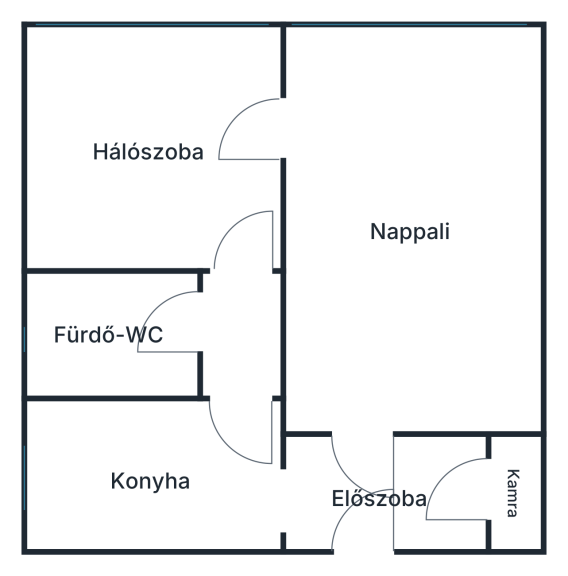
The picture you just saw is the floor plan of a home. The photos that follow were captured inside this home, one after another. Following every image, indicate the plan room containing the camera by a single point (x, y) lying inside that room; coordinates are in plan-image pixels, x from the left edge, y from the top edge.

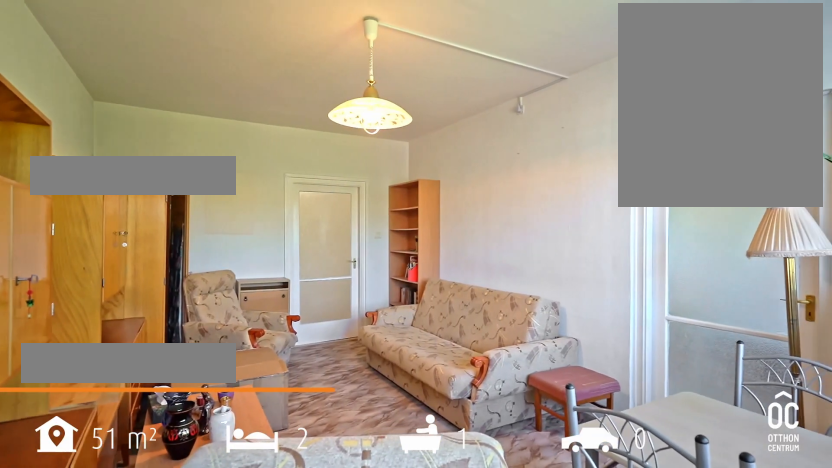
(407, 230)
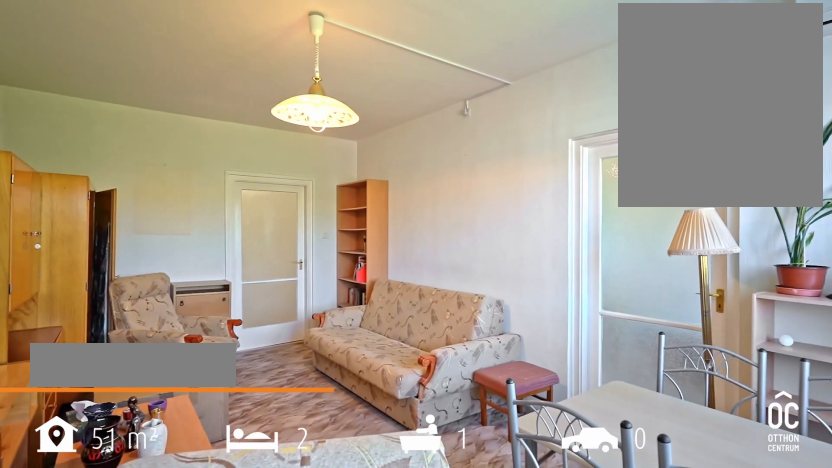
(407, 230)
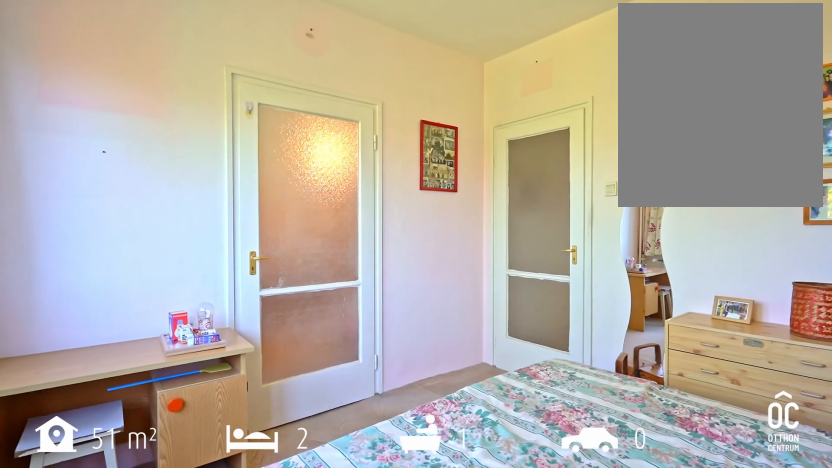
(155, 147)
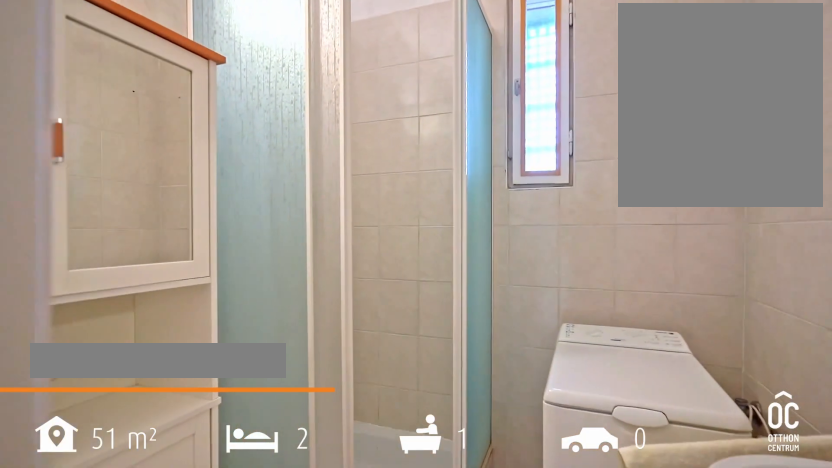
(111, 334)
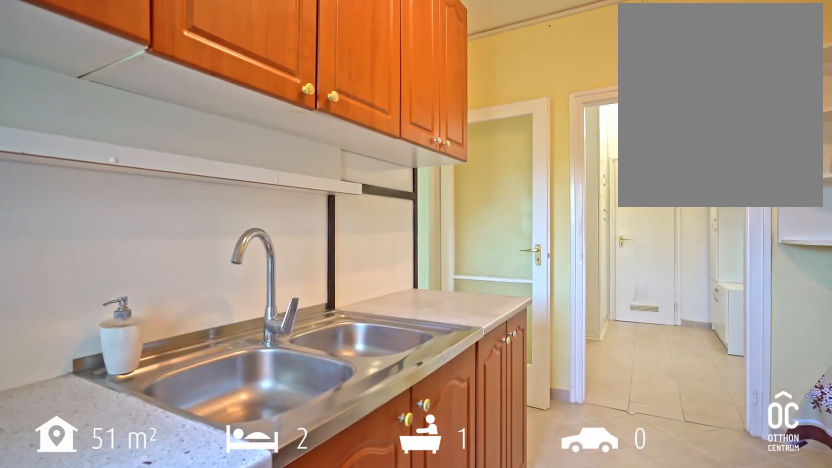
(153, 477)
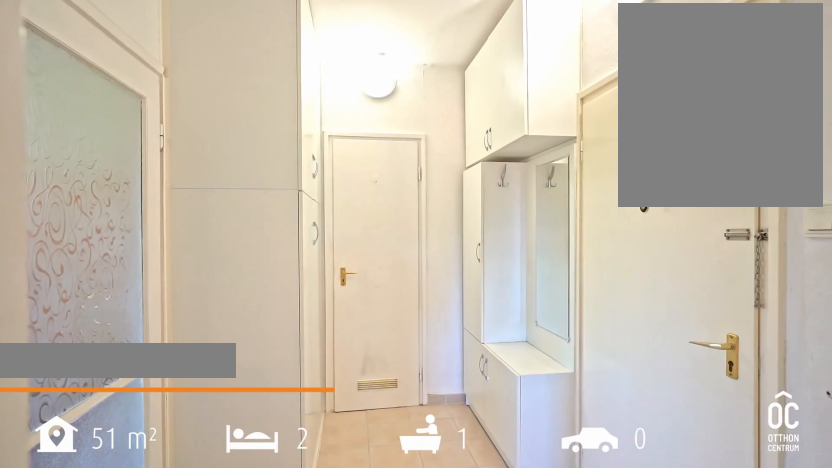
(387, 492)
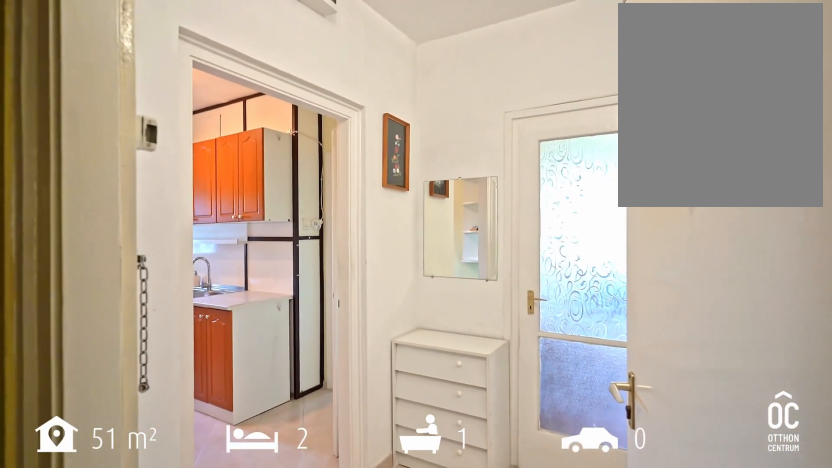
(387, 492)
